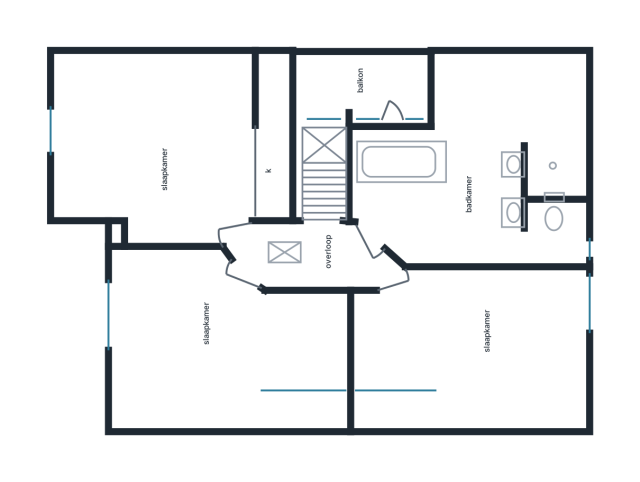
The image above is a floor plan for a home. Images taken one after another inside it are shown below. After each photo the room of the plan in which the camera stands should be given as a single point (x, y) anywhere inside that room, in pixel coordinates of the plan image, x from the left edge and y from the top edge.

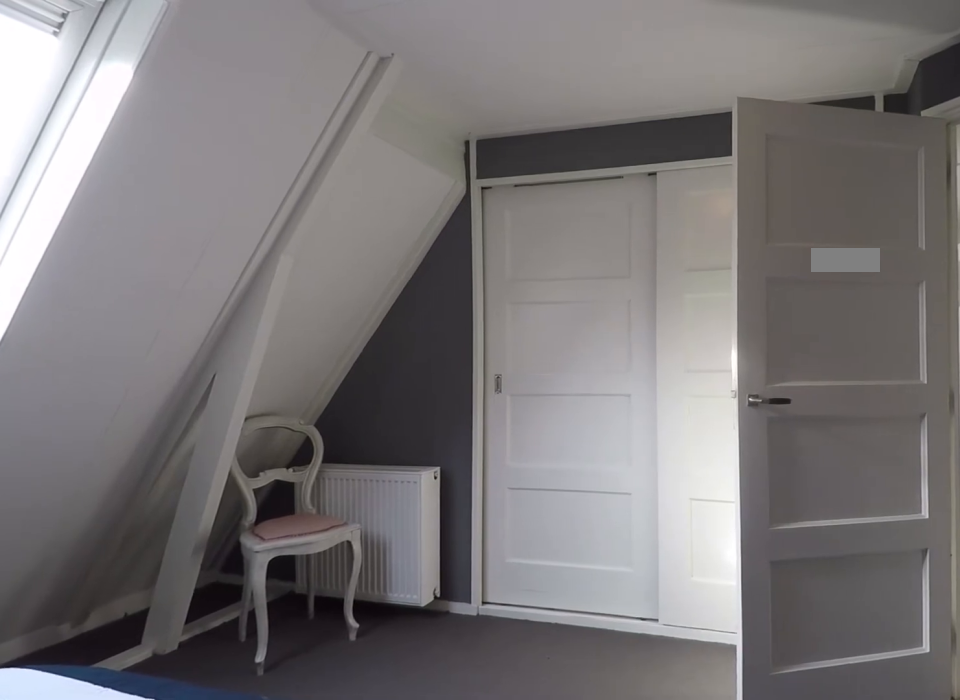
(167, 171)
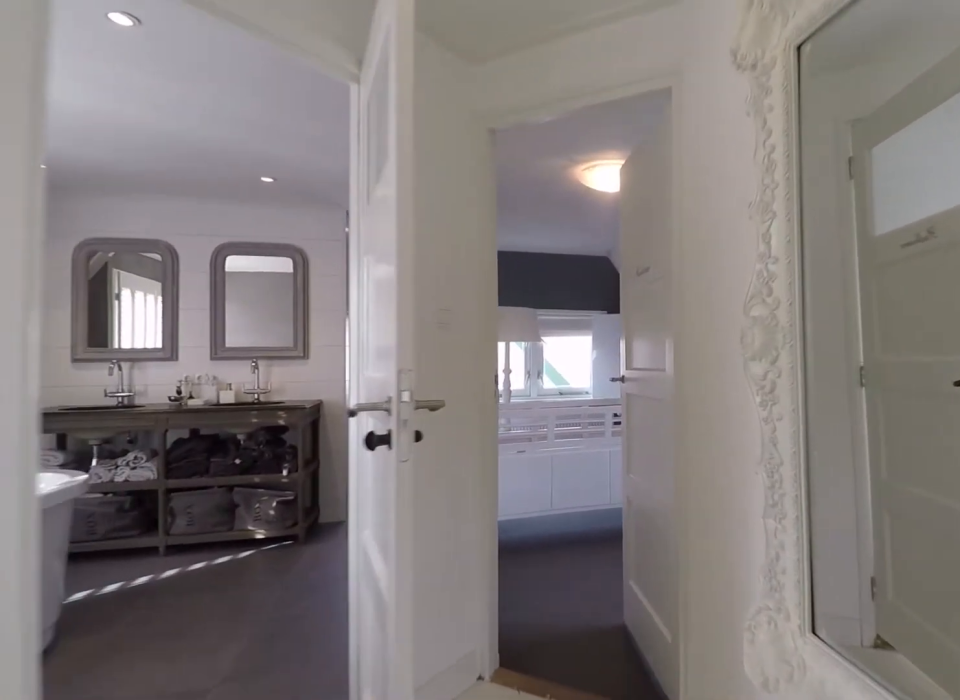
(312, 255)
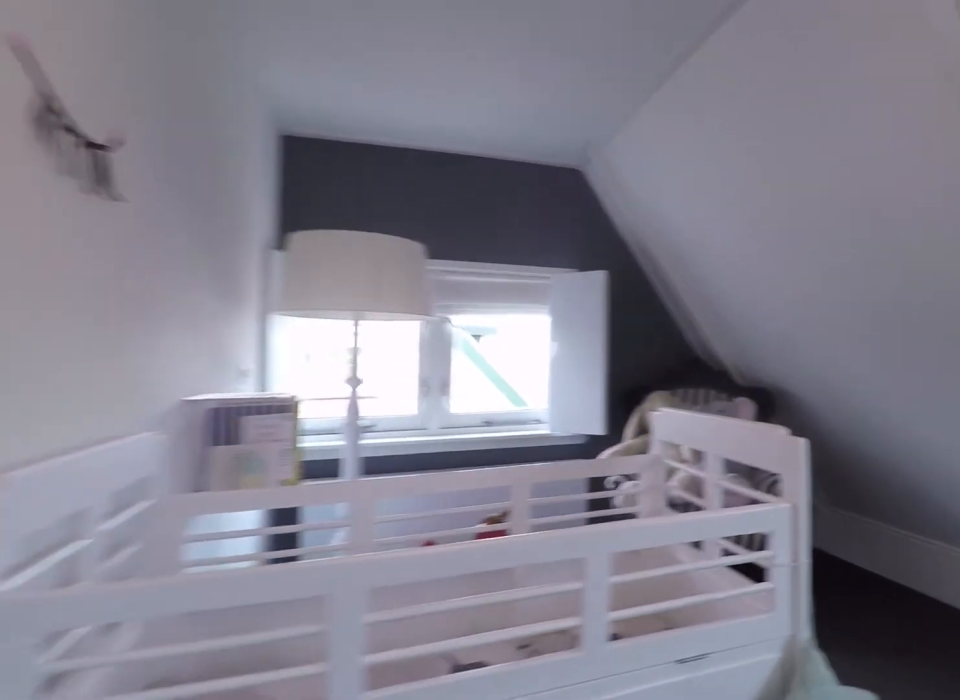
(477, 325)
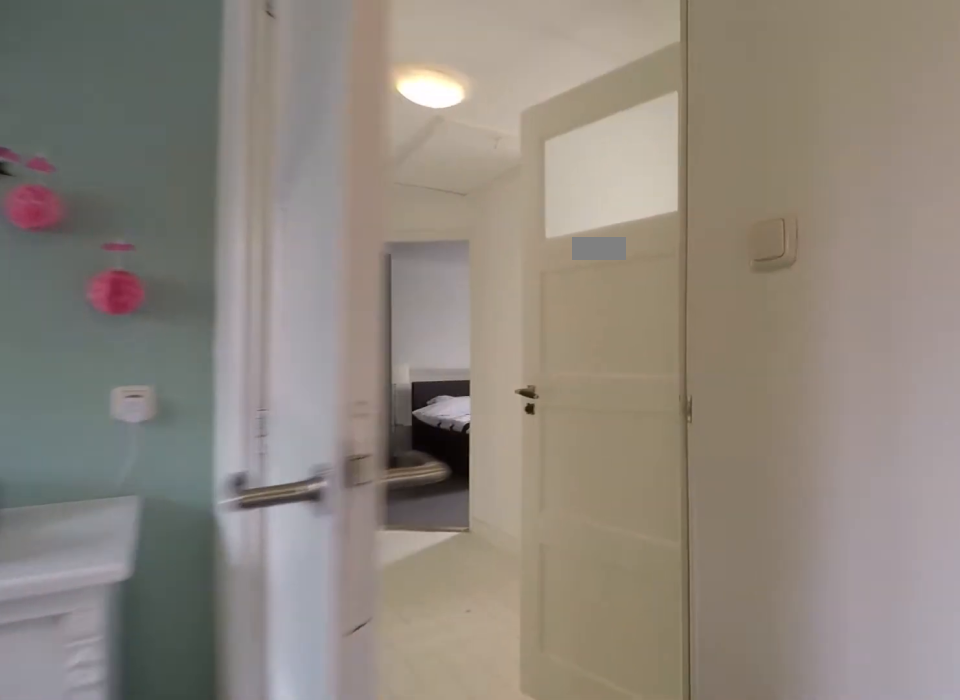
(477, 325)
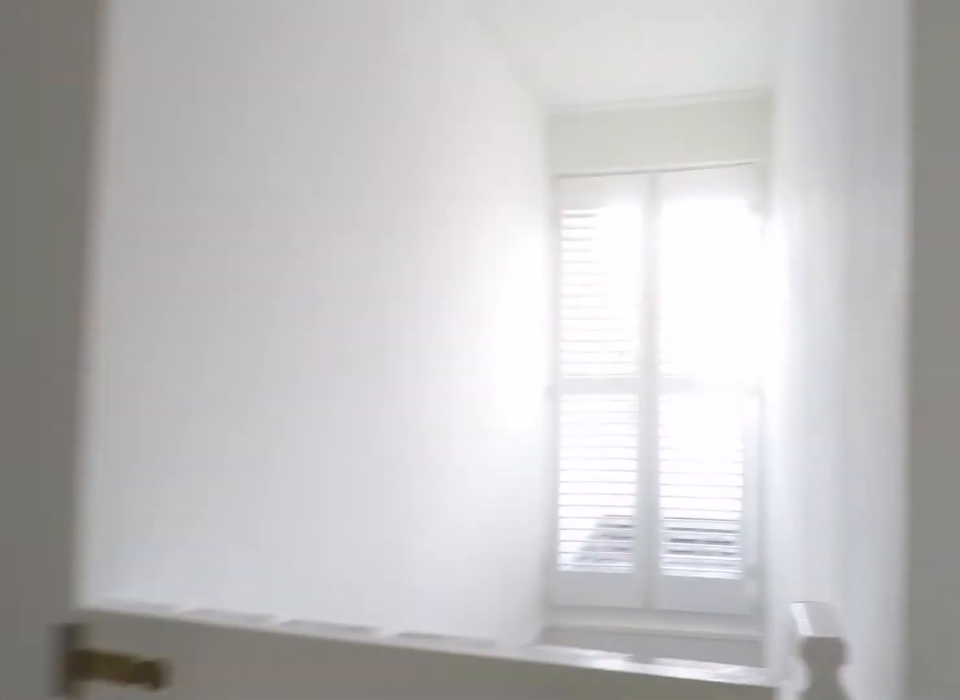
(311, 255)
